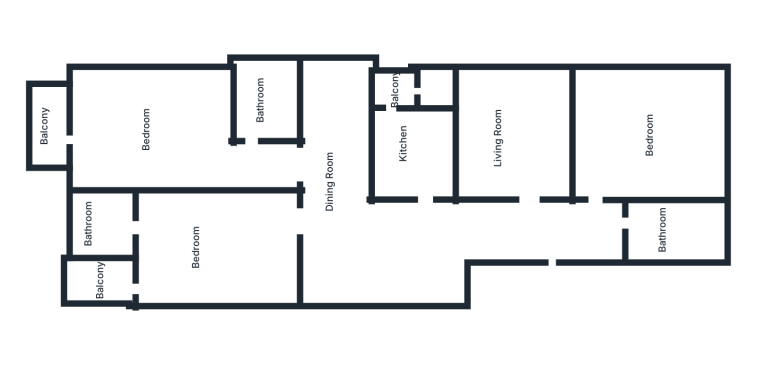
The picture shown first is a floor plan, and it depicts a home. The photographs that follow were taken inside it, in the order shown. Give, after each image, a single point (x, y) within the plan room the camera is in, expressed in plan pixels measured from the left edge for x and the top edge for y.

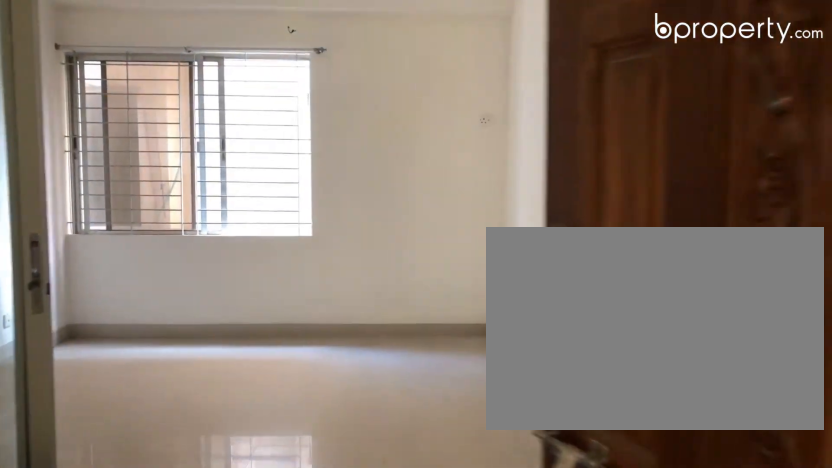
(535, 229)
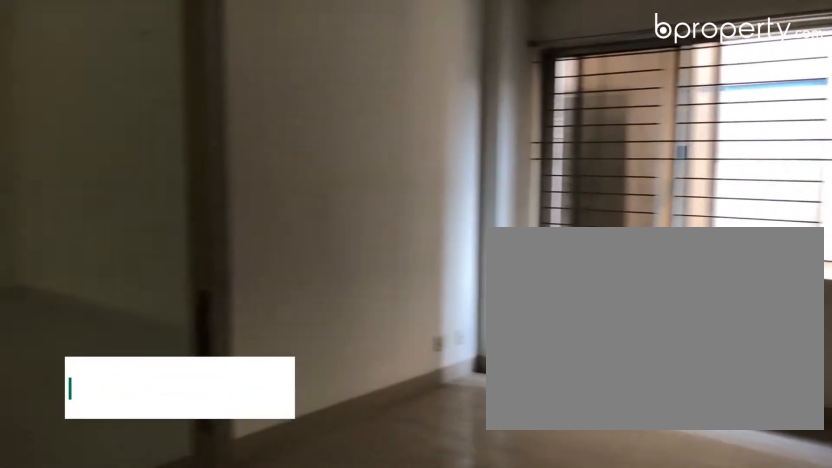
(522, 136)
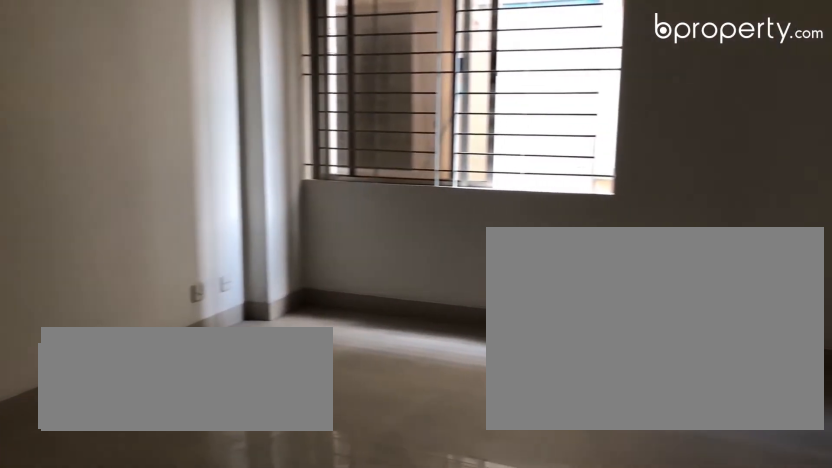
(522, 136)
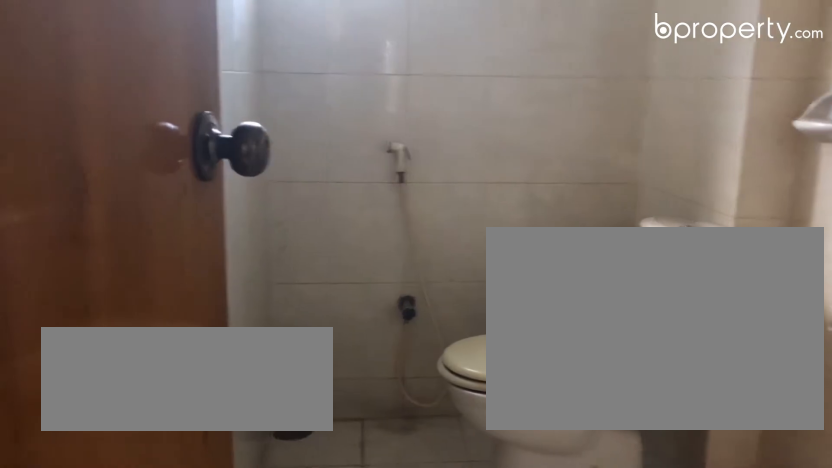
(680, 232)
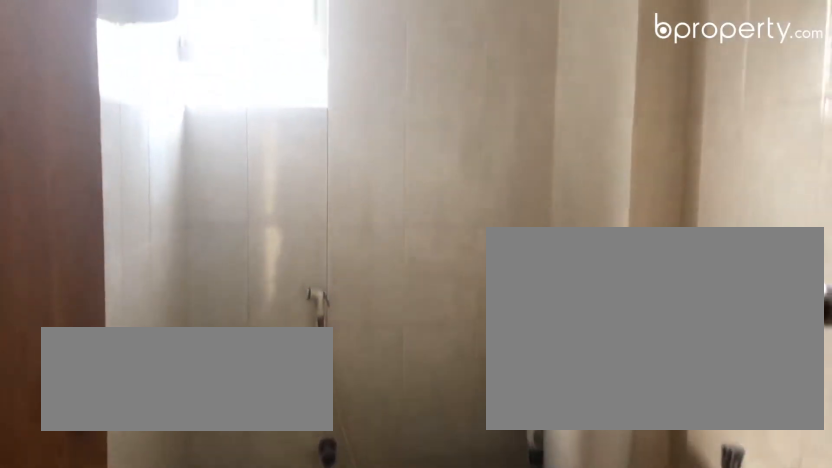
(680, 232)
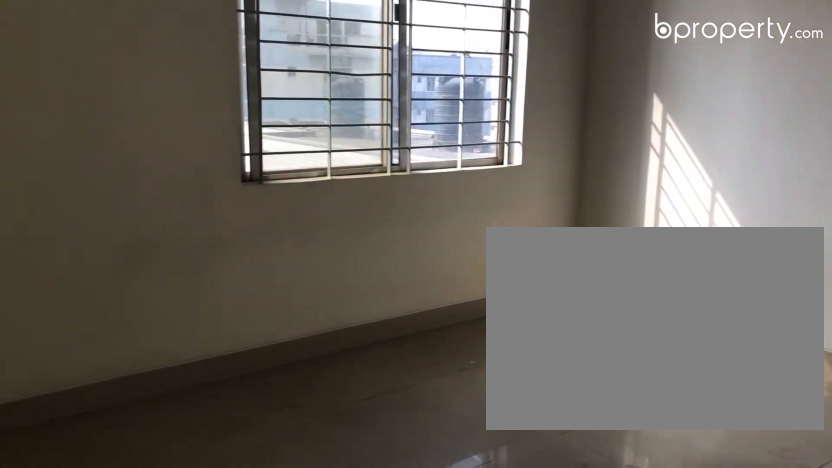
(638, 125)
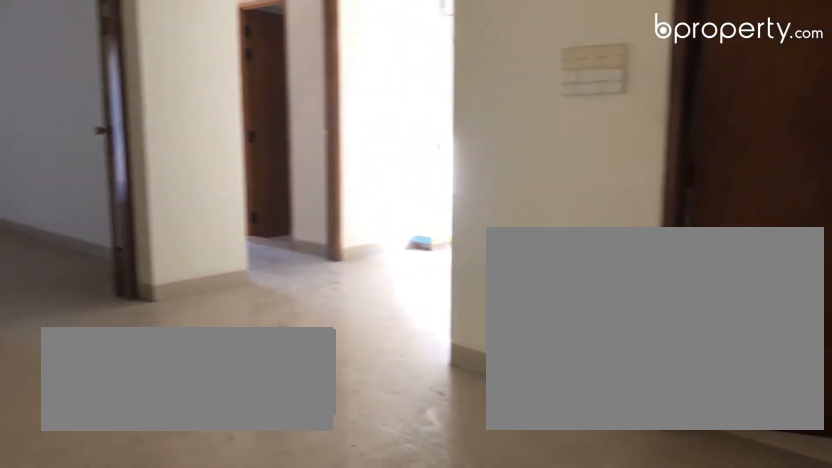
(354, 257)
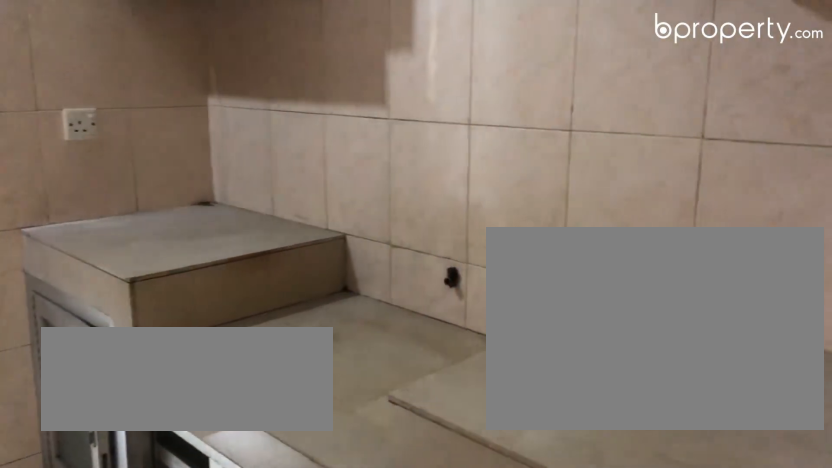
(419, 145)
